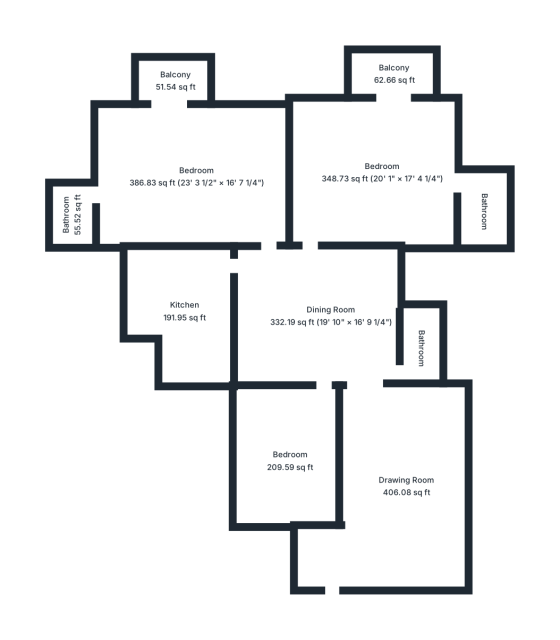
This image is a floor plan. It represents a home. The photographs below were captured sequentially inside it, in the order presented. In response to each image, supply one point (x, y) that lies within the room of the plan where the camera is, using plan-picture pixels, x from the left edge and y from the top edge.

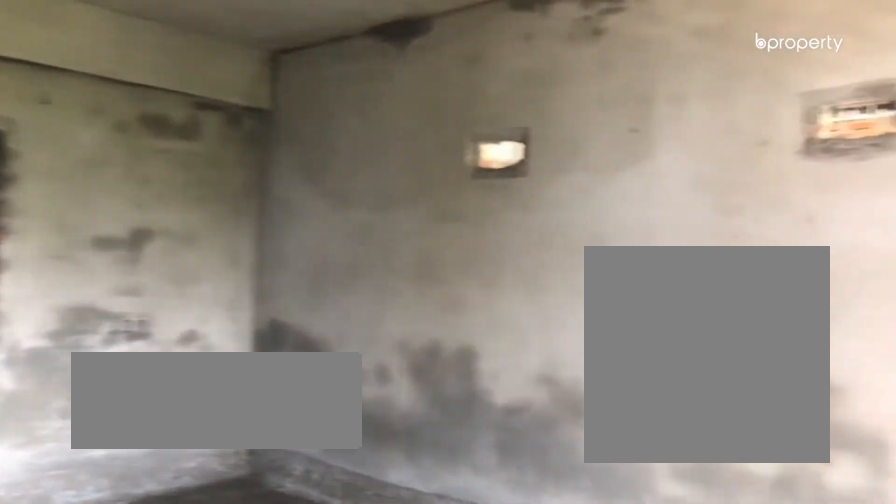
(403, 492)
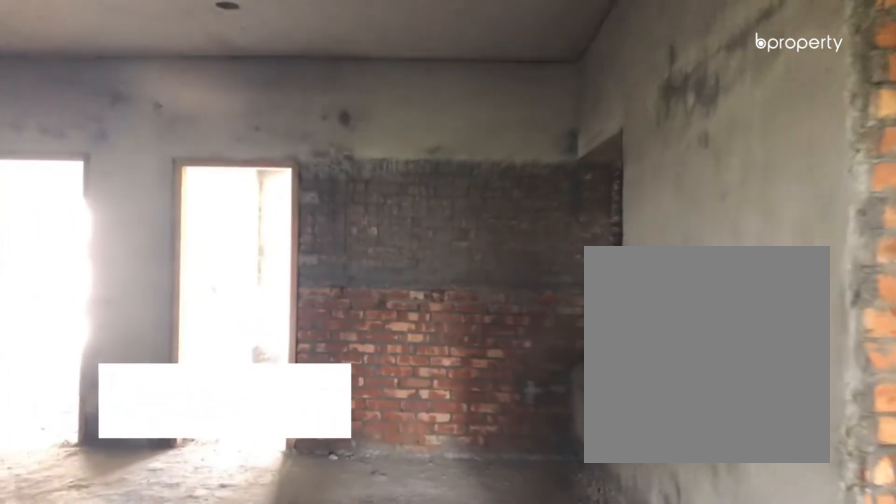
(331, 319)
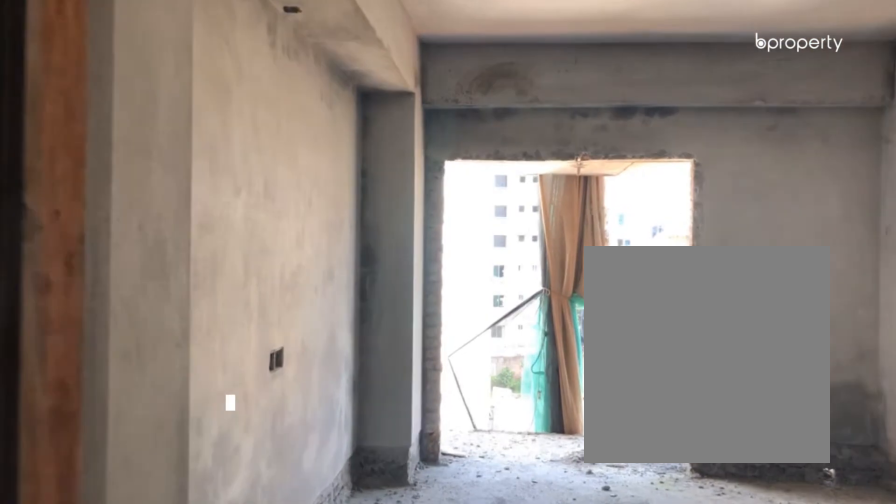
(387, 175)
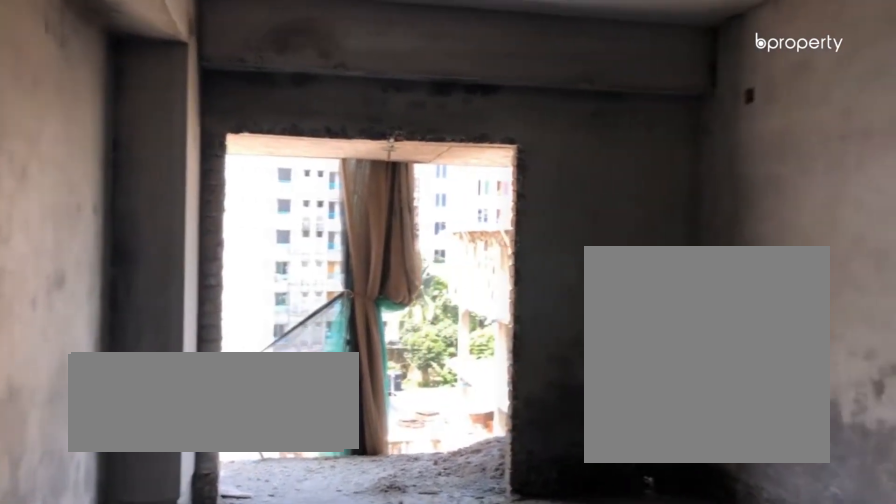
(387, 175)
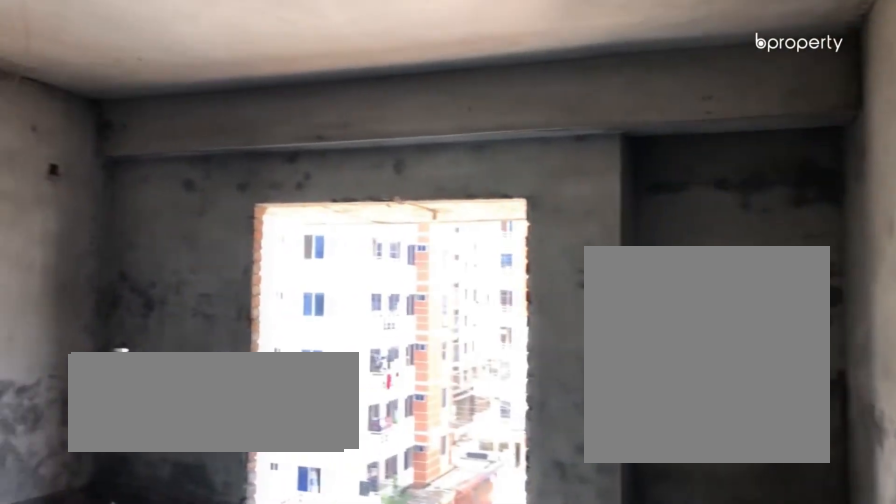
(197, 179)
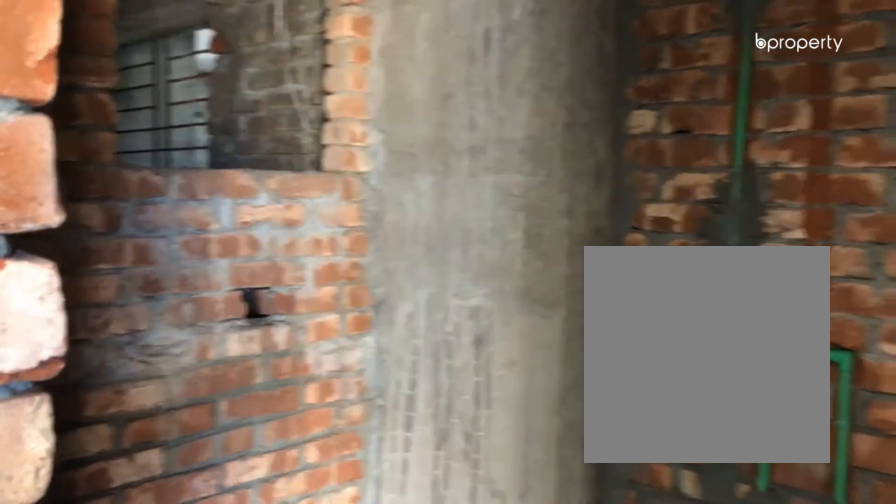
(76, 213)
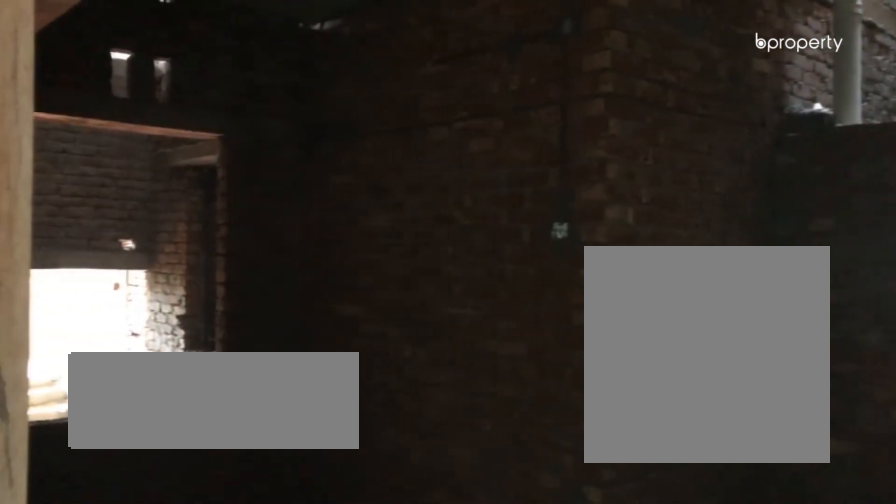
(187, 310)
